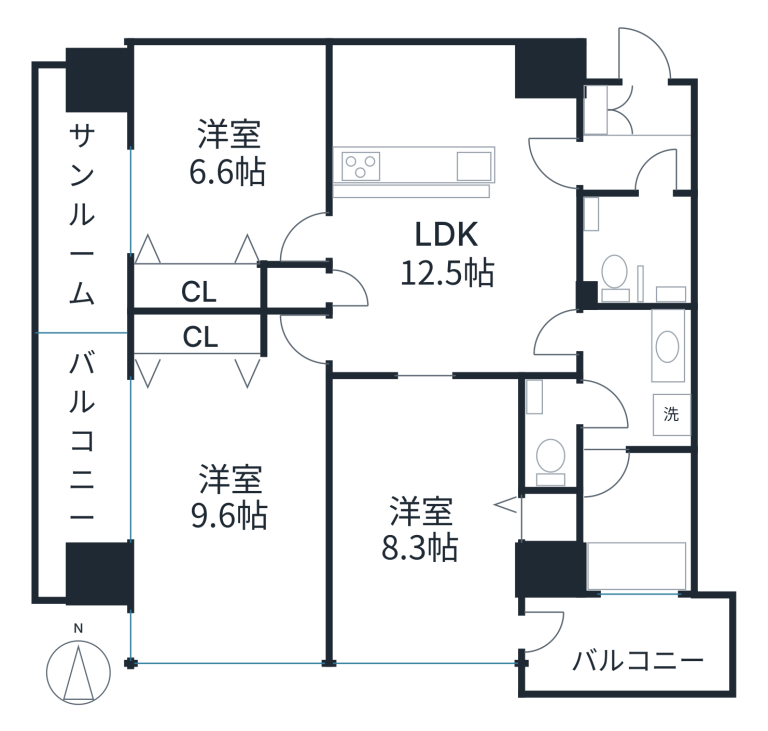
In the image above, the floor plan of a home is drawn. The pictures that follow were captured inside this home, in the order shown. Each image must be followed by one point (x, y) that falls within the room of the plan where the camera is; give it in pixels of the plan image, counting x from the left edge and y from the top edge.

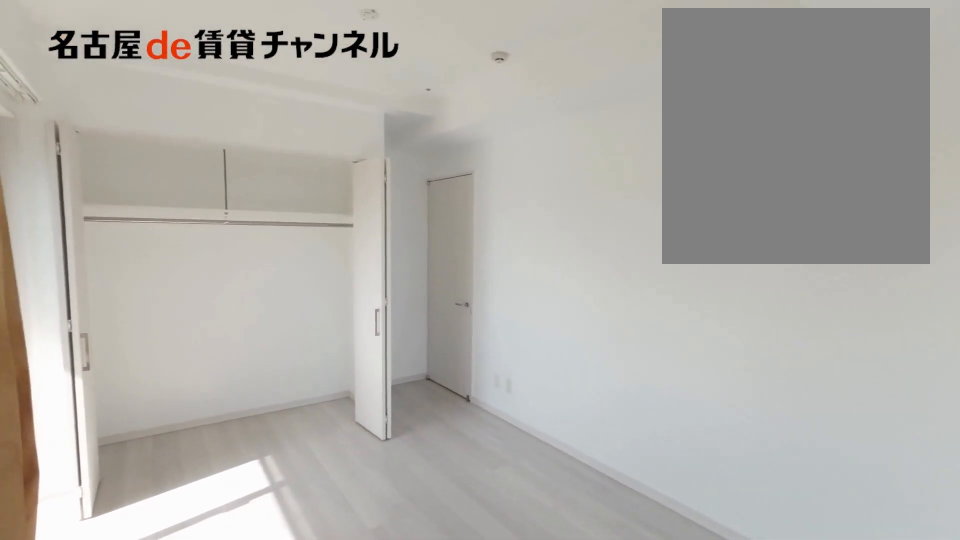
(240, 498)
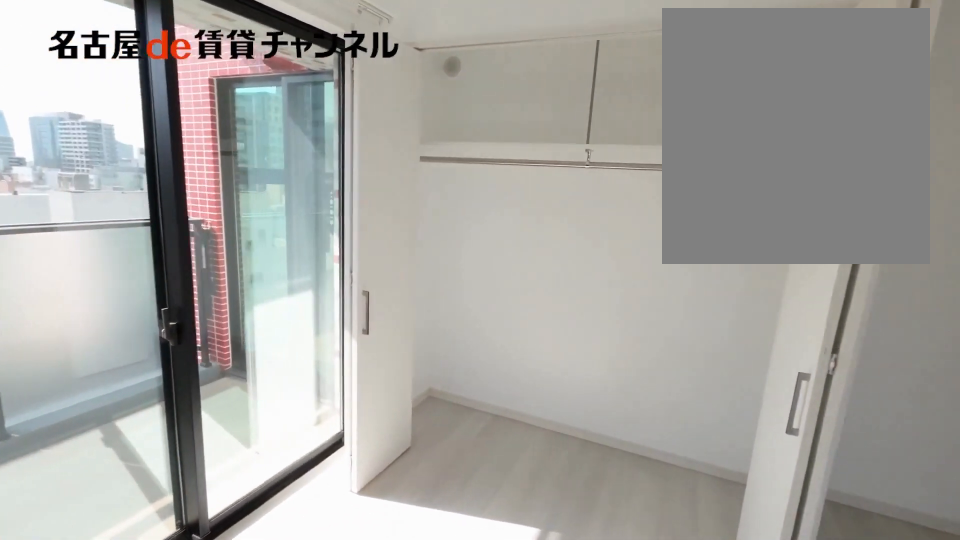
(240, 498)
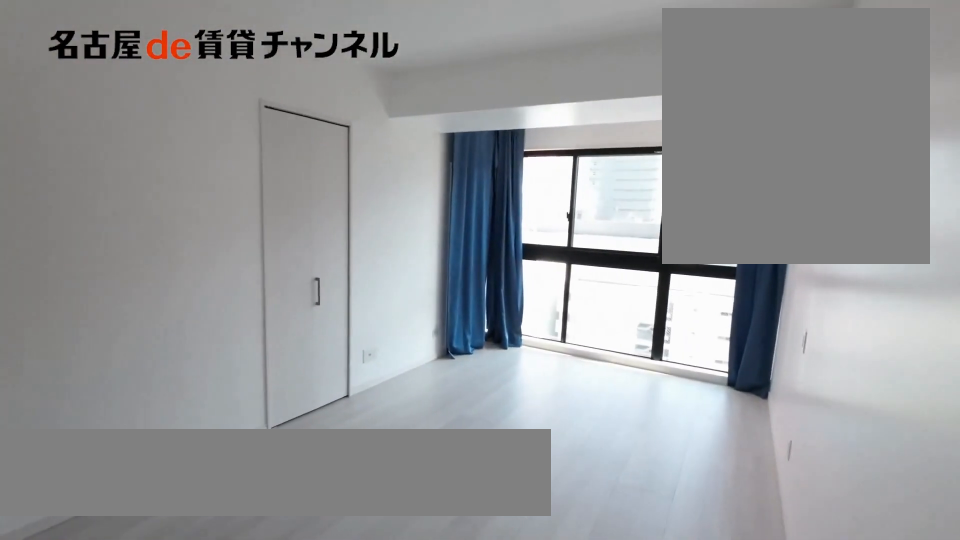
(423, 514)
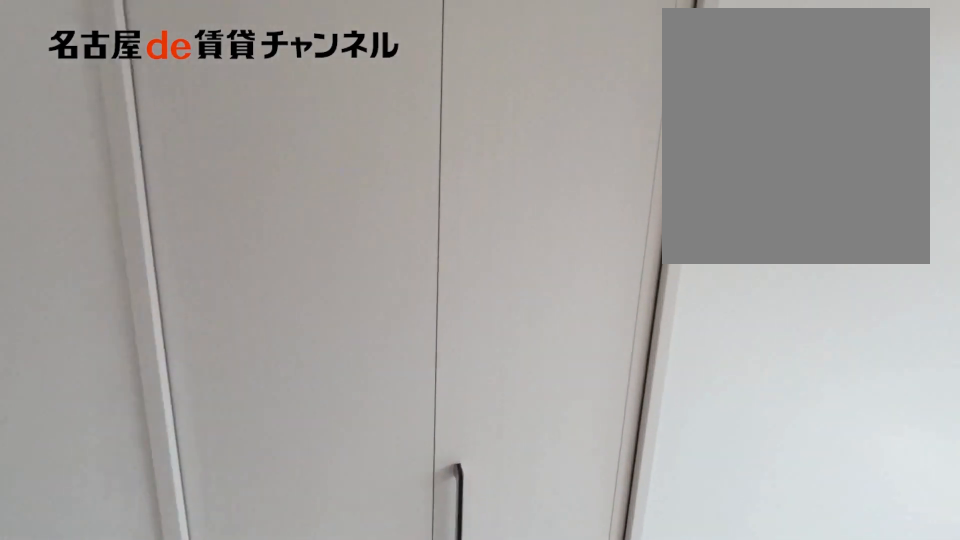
(423, 514)
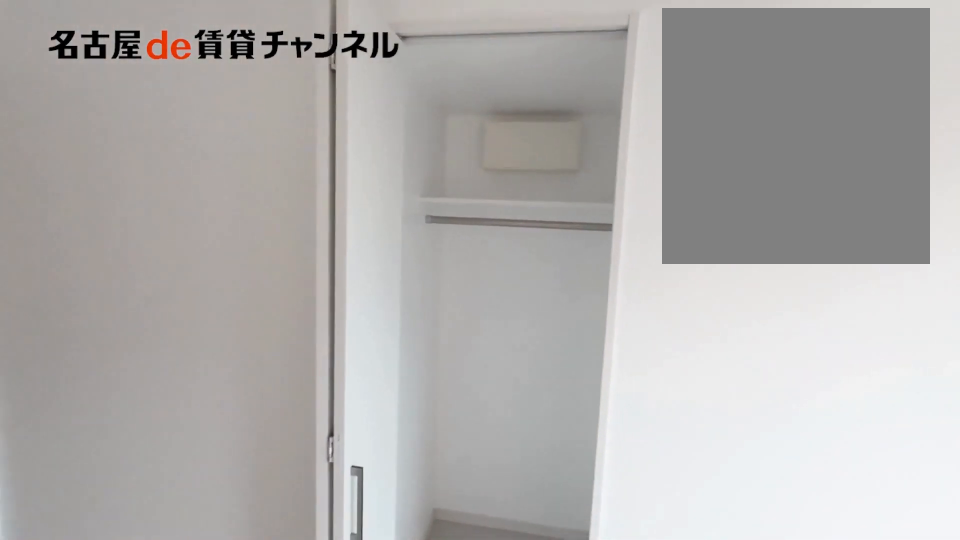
(554, 519)
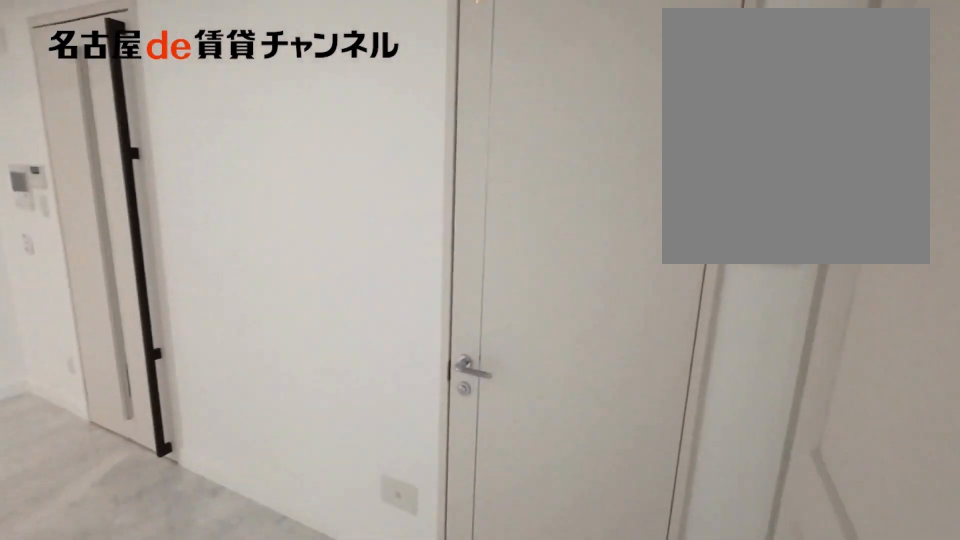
(446, 333)
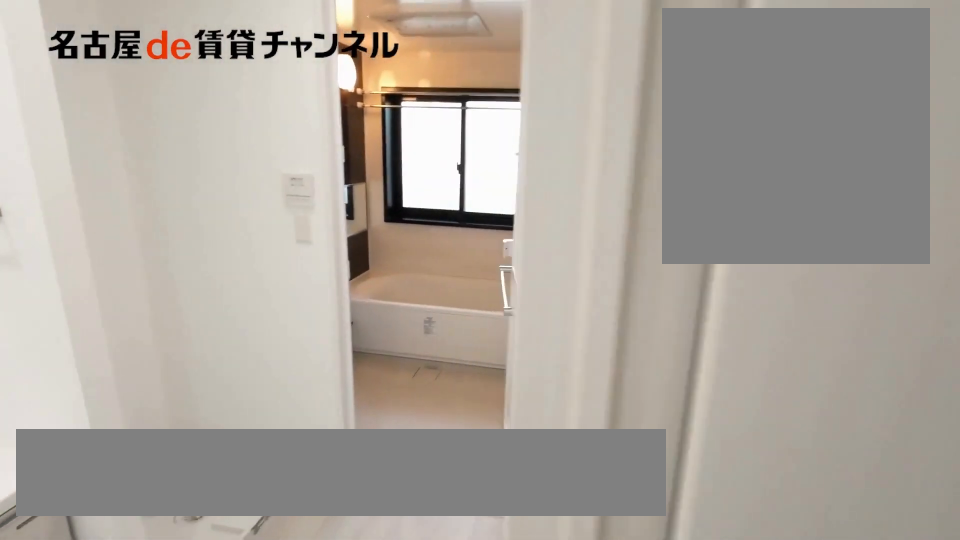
(635, 378)
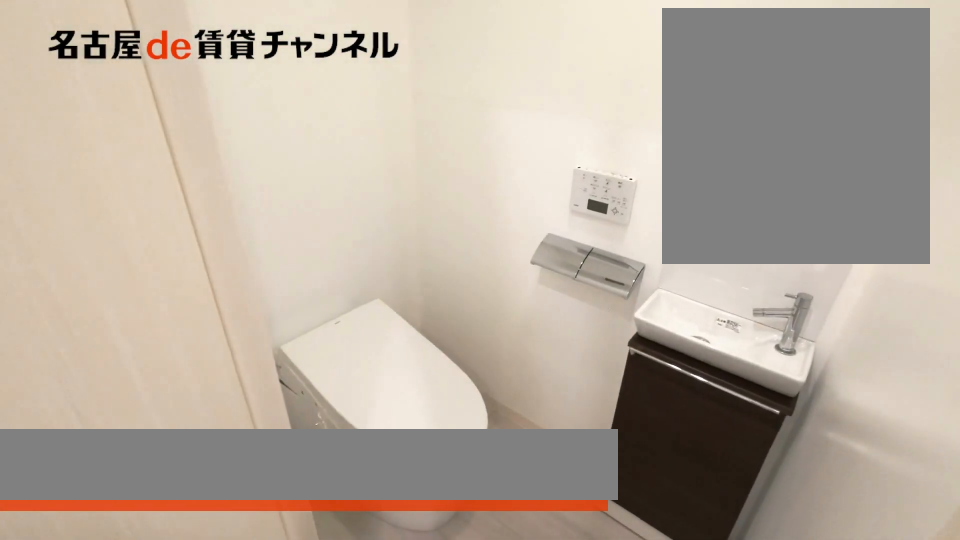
(549, 430)
